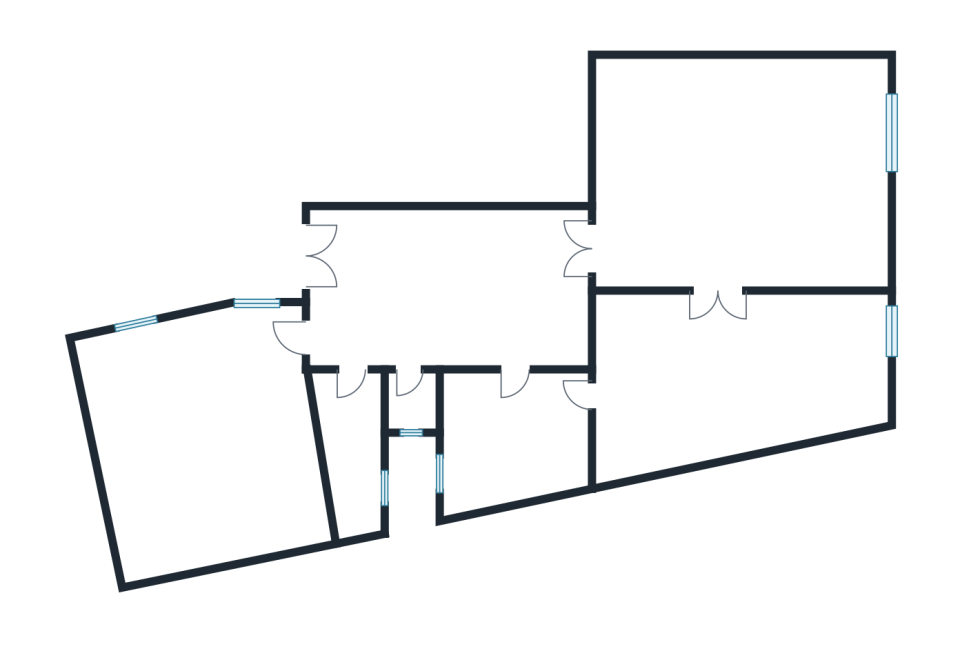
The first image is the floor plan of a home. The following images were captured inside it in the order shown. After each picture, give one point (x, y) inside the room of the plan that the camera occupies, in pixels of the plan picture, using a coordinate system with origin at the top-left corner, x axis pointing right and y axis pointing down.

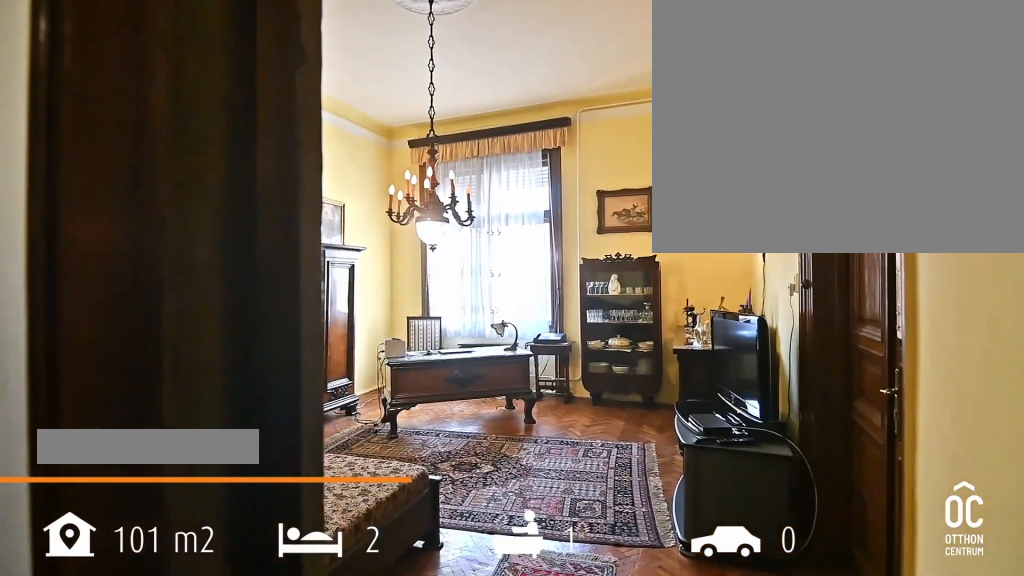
(741, 173)
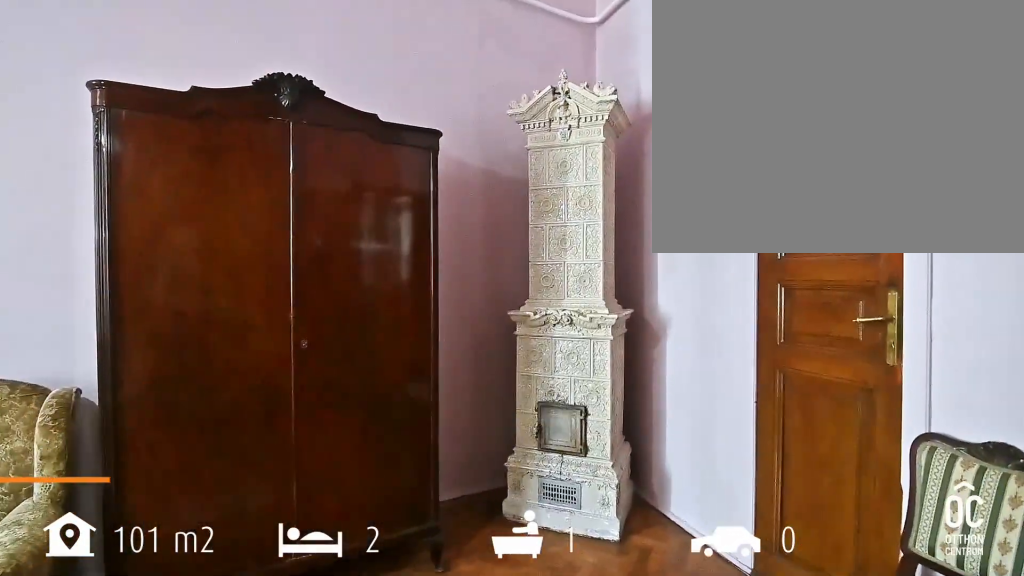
(734, 370)
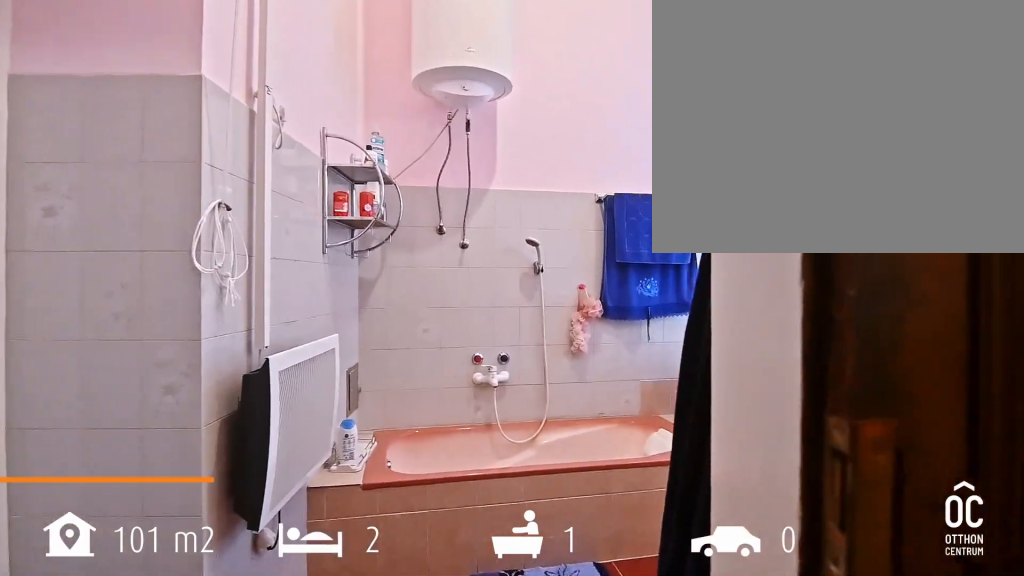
(506, 433)
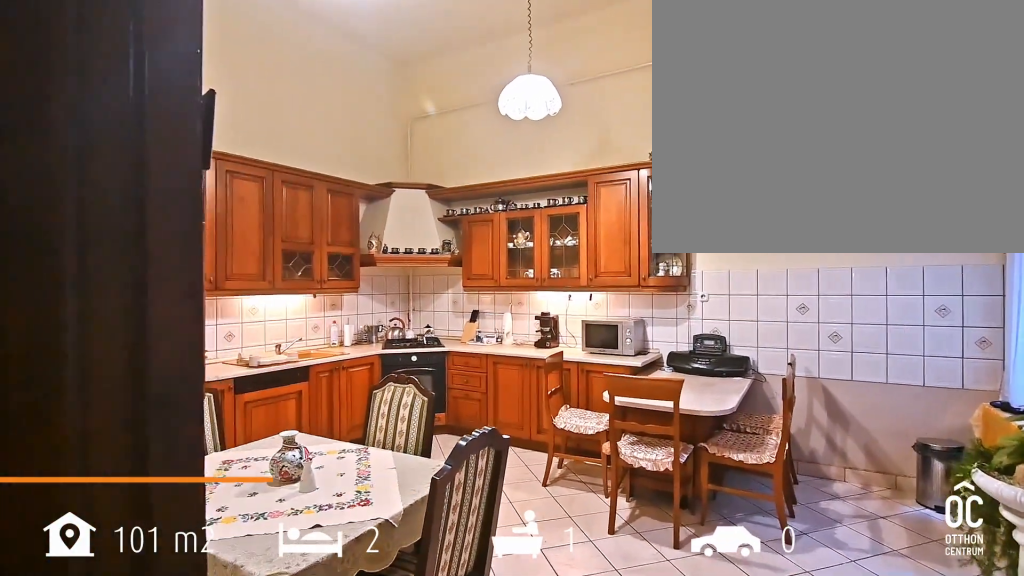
(205, 442)
